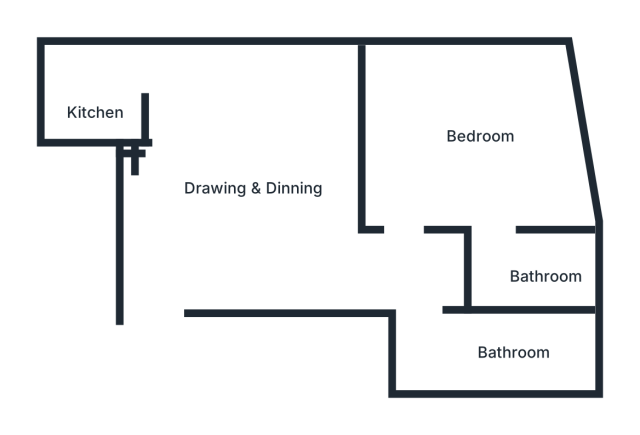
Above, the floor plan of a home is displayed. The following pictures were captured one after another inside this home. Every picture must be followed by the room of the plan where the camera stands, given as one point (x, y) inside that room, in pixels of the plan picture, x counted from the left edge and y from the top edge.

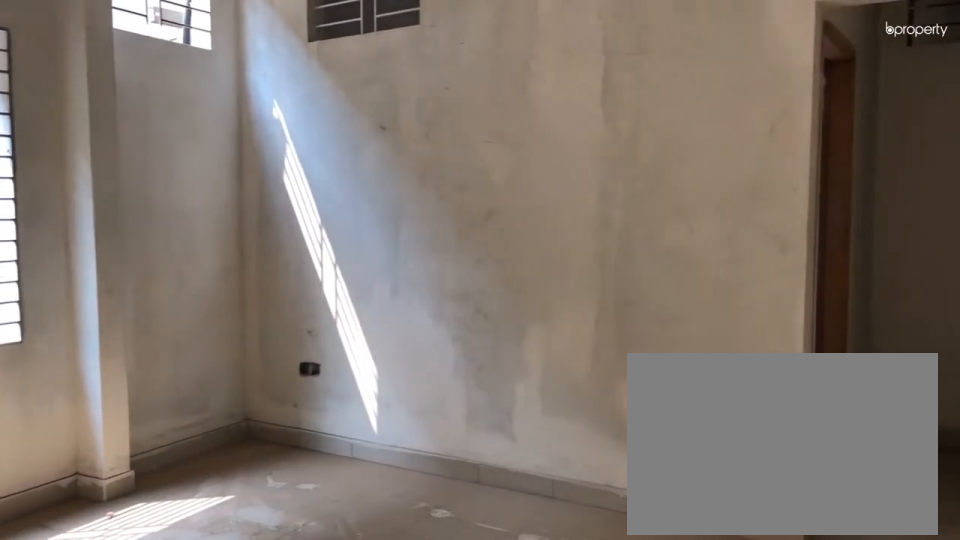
(242, 181)
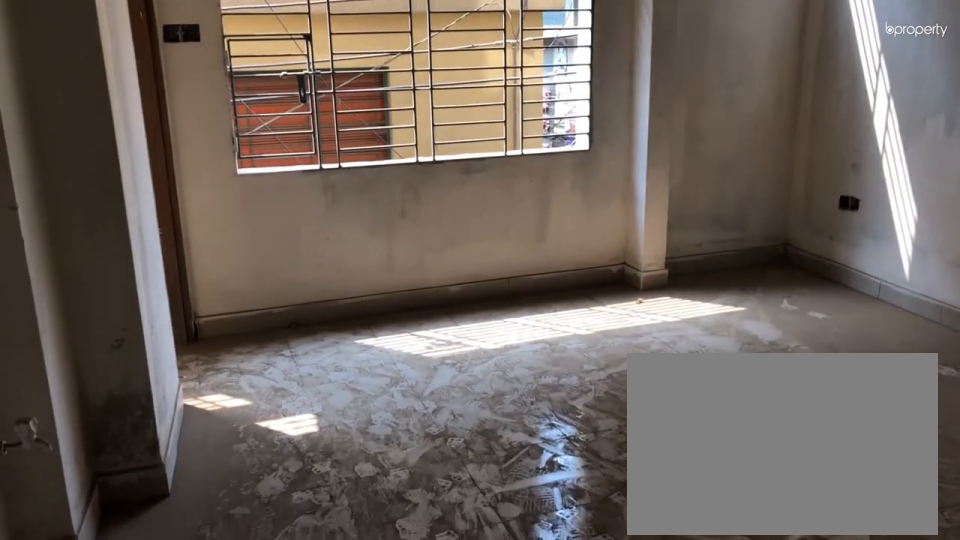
(242, 181)
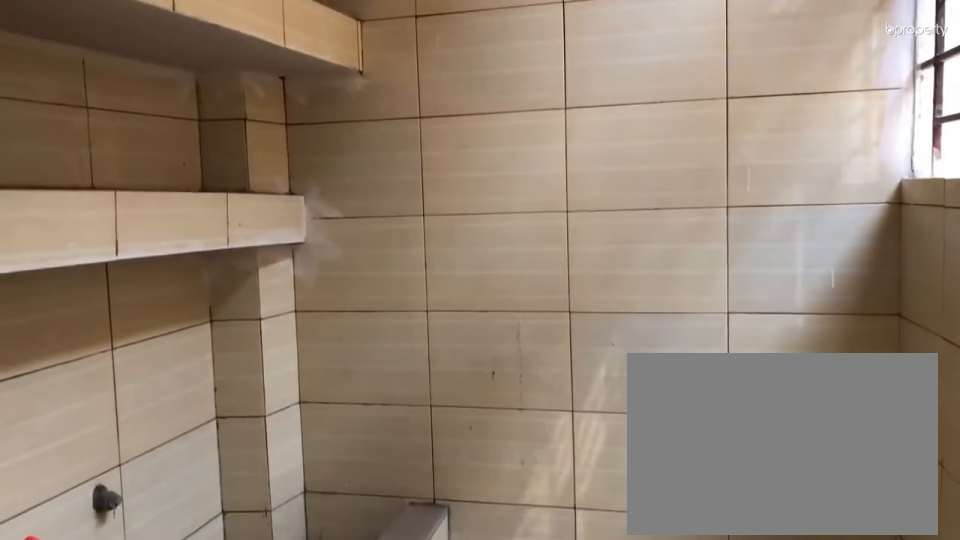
(97, 91)
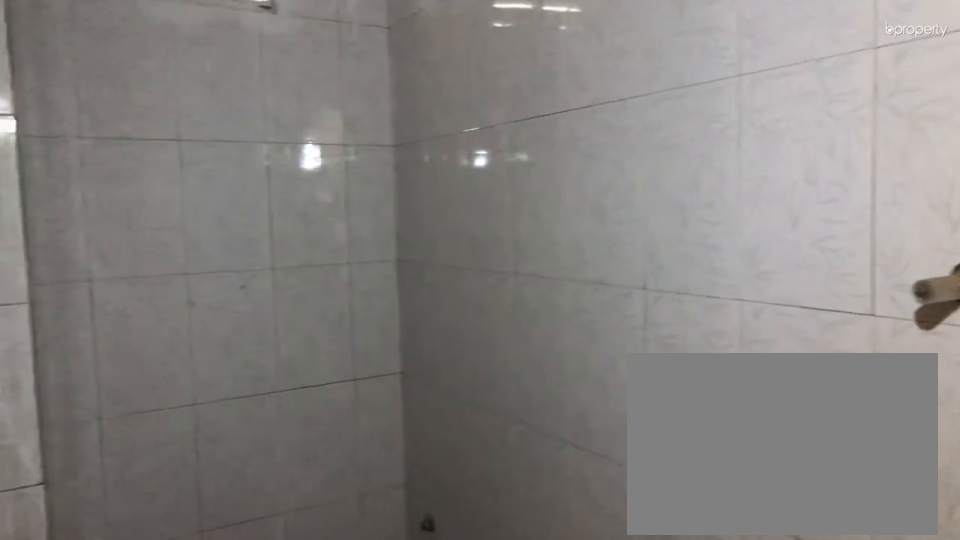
(497, 349)
